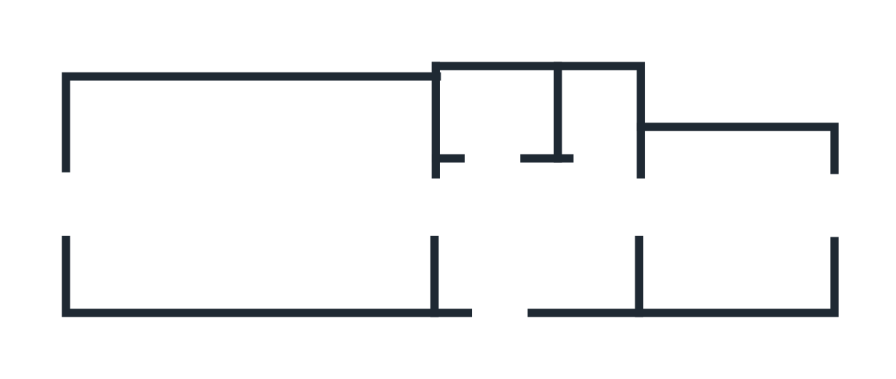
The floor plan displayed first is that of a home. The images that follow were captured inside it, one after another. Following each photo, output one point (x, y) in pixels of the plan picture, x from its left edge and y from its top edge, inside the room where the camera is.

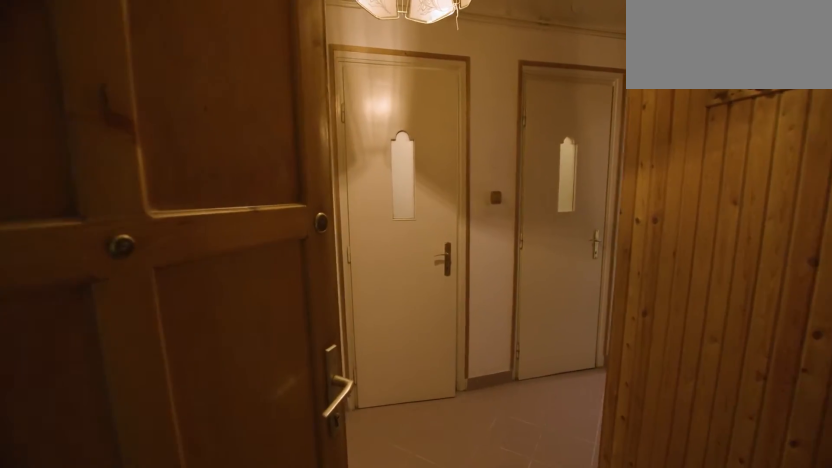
(502, 240)
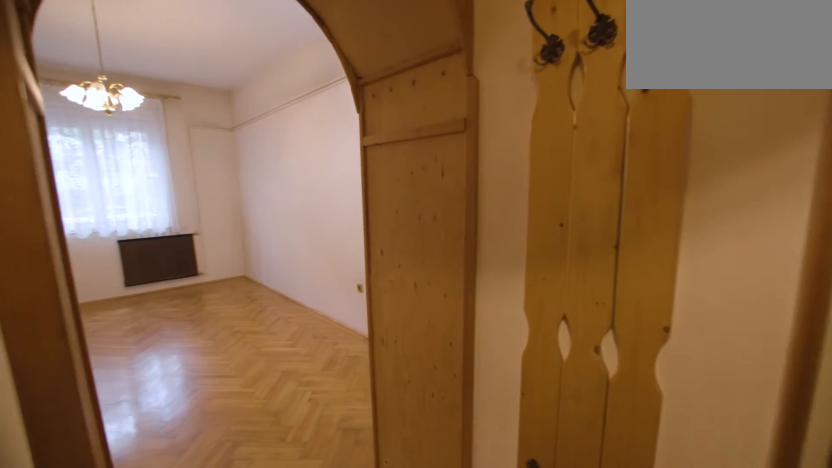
(500, 243)
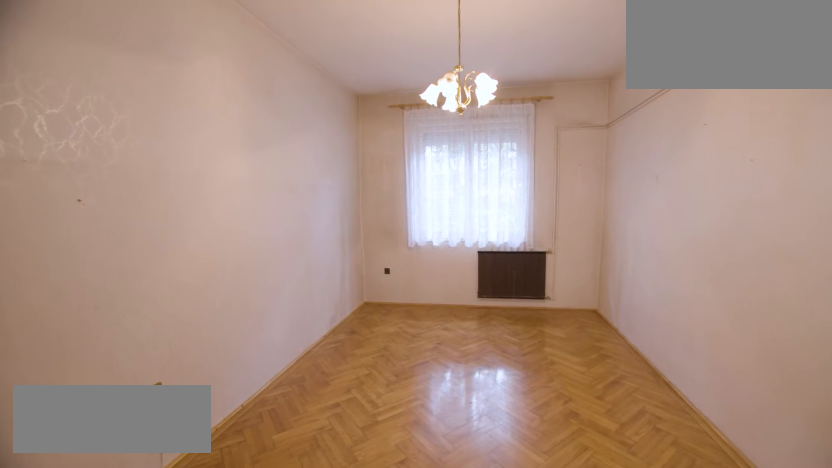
(258, 202)
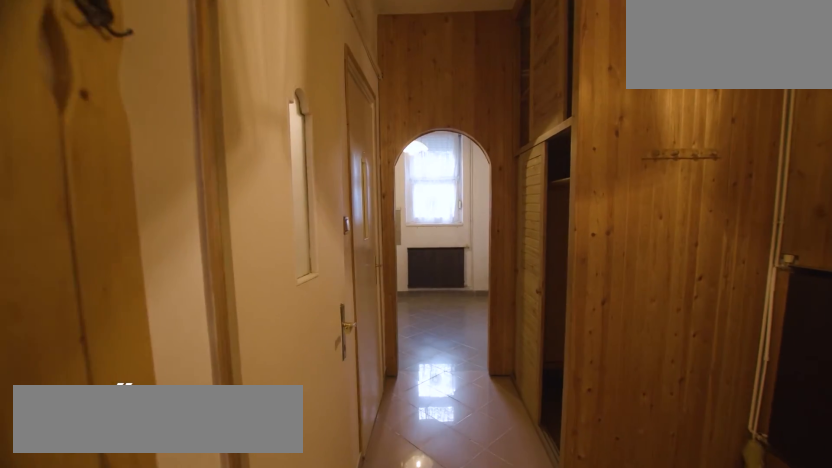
(542, 232)
